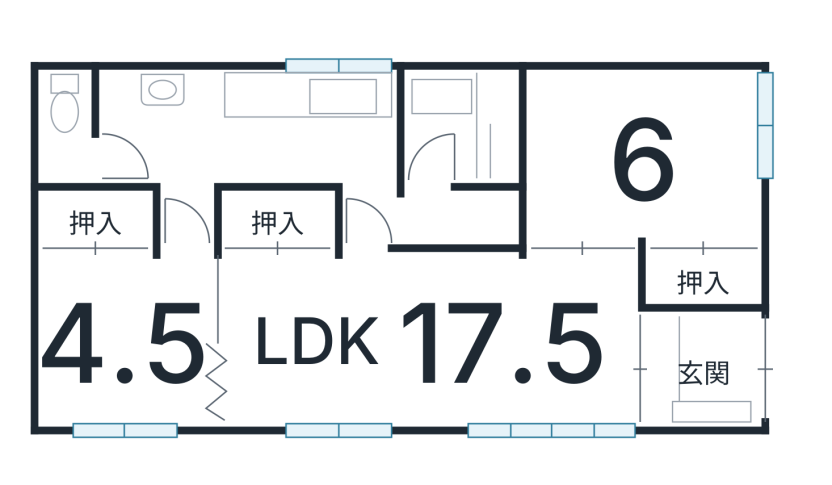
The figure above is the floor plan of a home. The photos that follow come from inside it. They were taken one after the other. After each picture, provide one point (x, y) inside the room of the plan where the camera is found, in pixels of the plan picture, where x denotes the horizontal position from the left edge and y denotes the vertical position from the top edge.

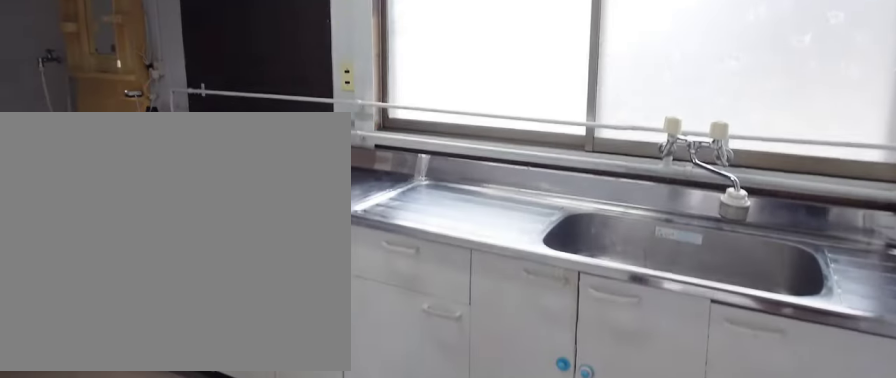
(278, 123)
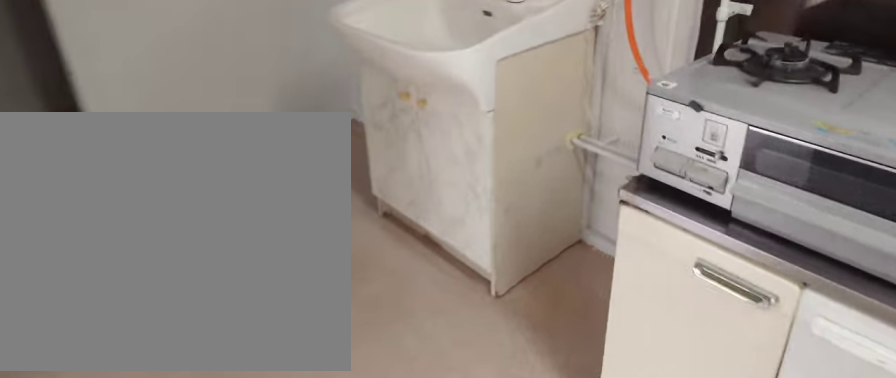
(161, 122)
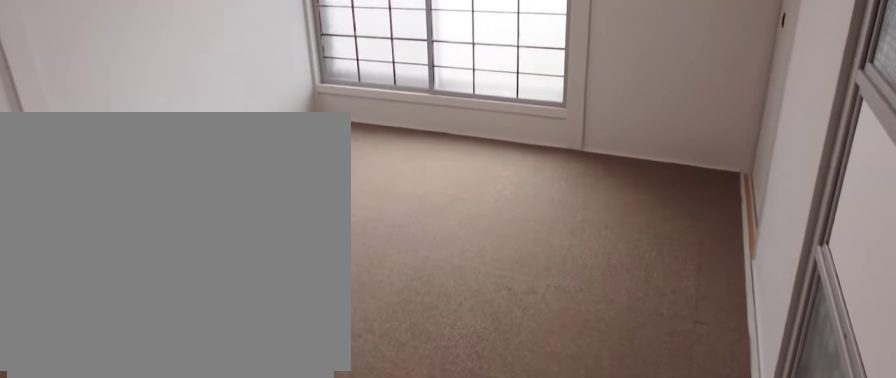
(642, 167)
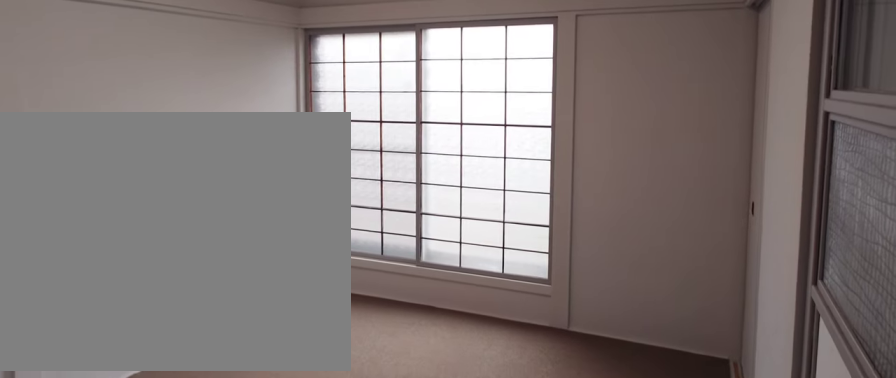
(642, 167)
